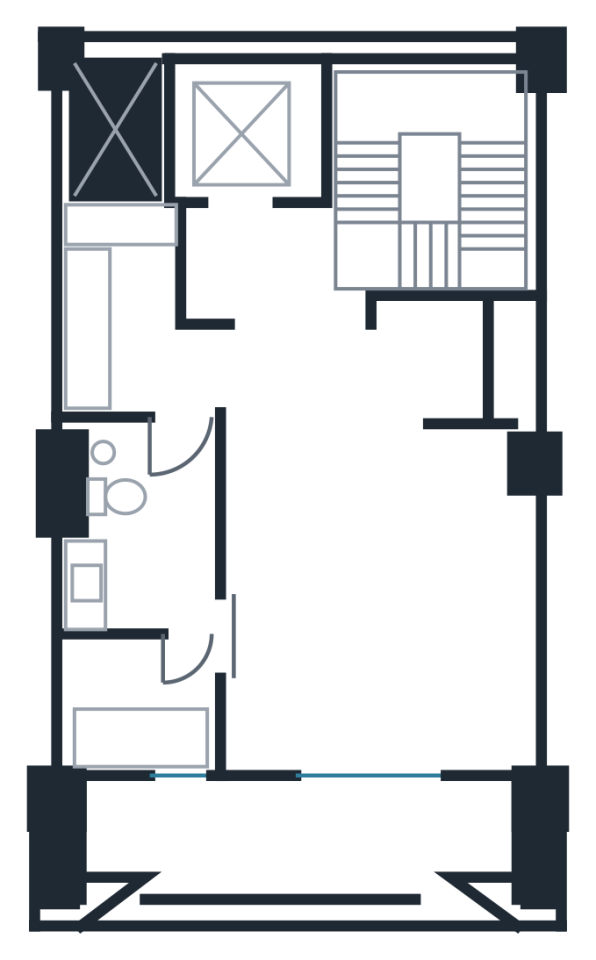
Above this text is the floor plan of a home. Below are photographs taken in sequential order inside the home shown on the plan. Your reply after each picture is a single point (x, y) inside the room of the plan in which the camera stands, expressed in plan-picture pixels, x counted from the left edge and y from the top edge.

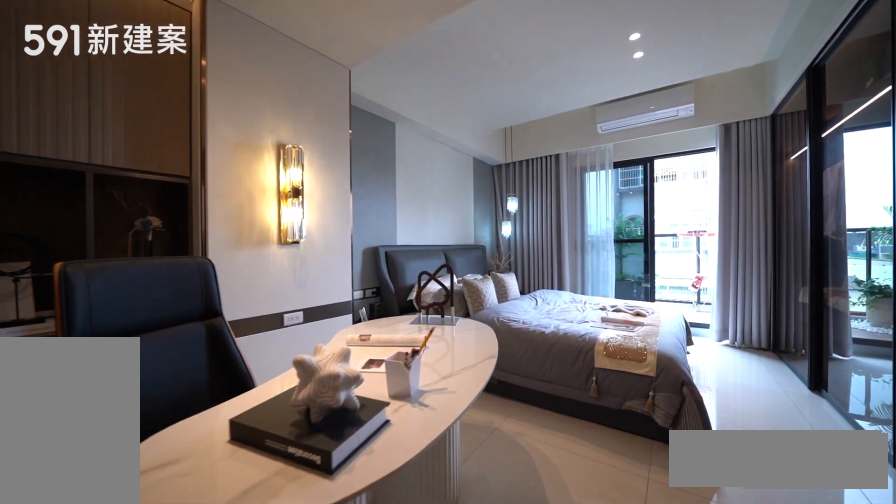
(385, 544)
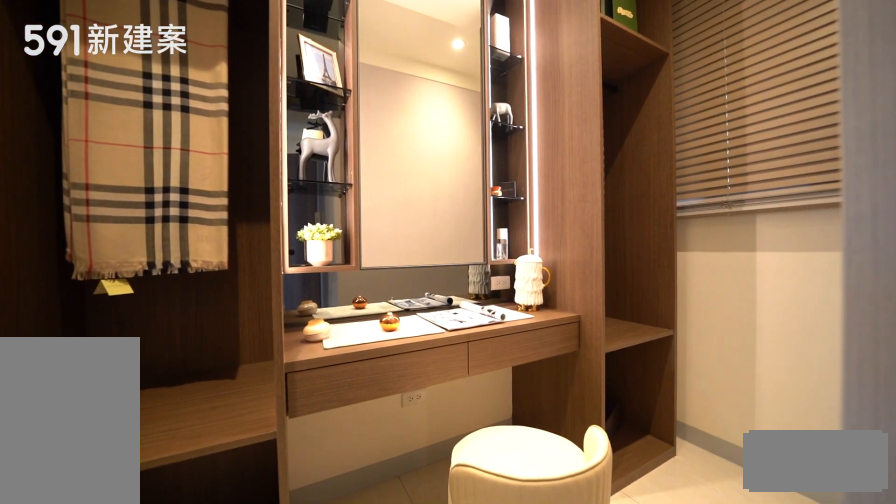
(126, 310)
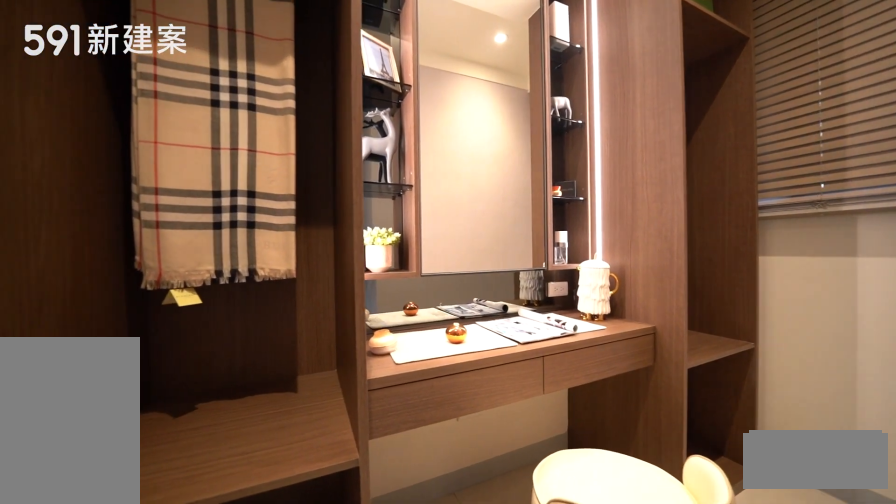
(126, 310)
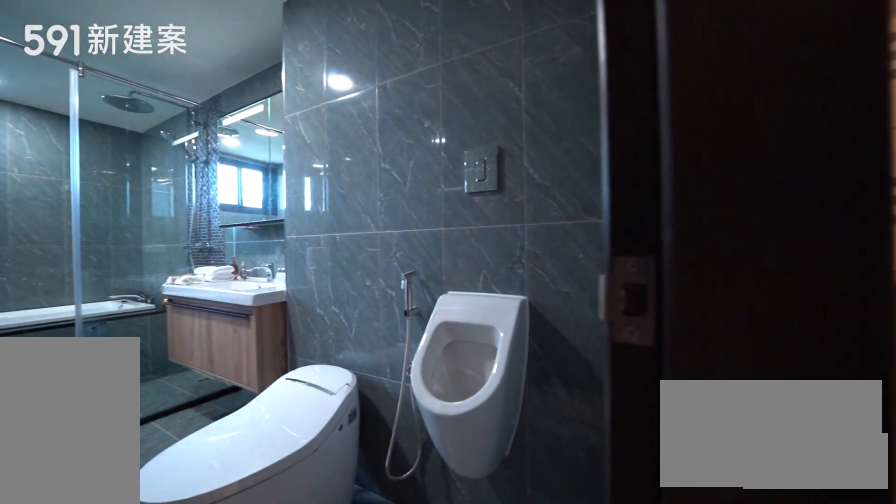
(133, 601)
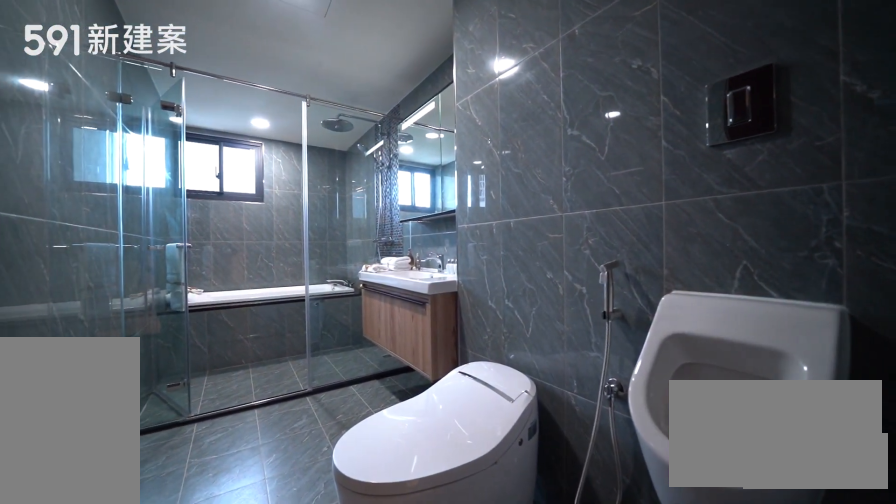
(133, 601)
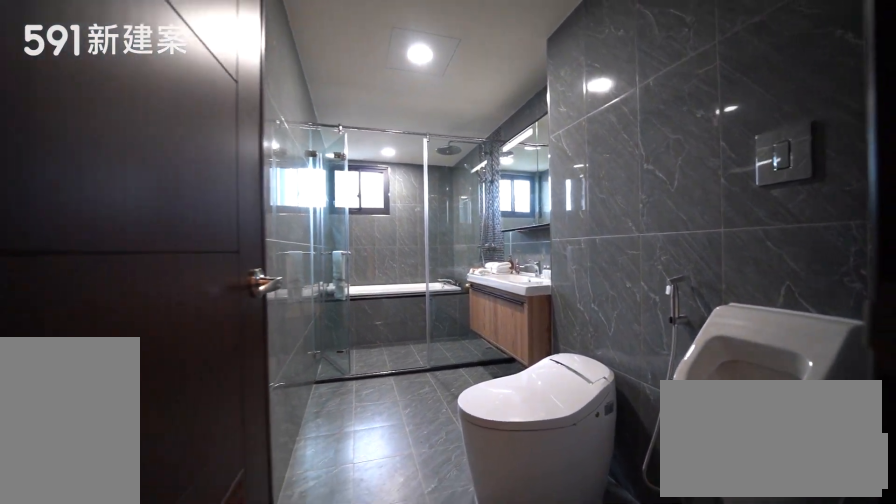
(133, 601)
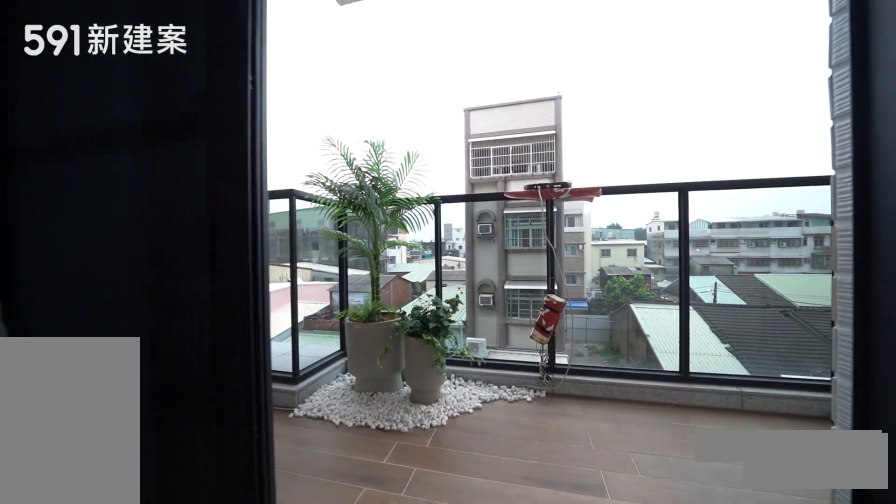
(297, 841)
